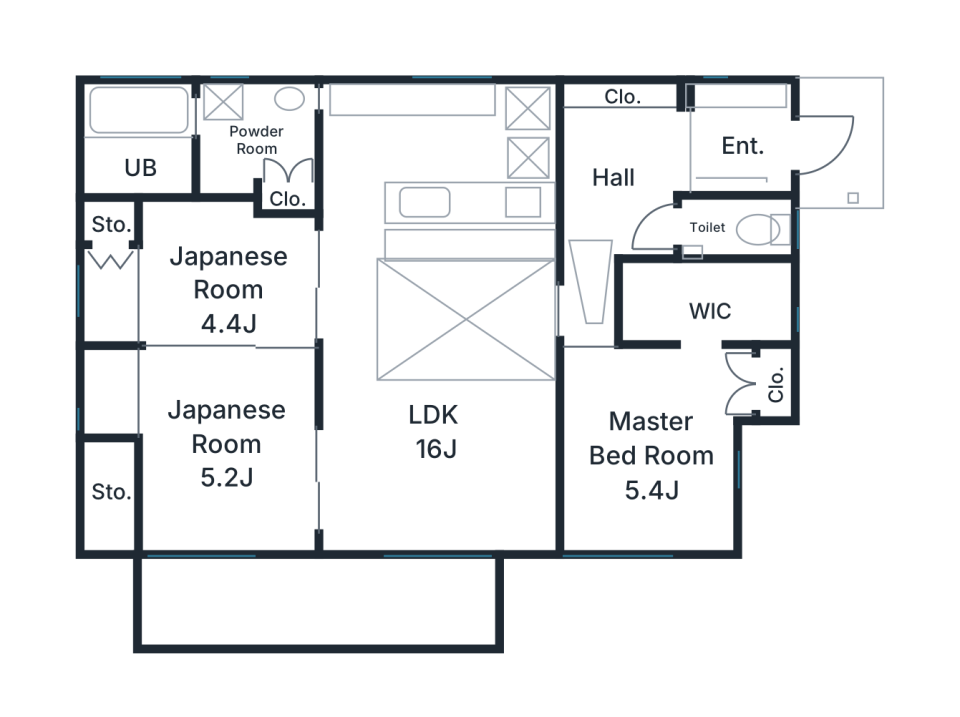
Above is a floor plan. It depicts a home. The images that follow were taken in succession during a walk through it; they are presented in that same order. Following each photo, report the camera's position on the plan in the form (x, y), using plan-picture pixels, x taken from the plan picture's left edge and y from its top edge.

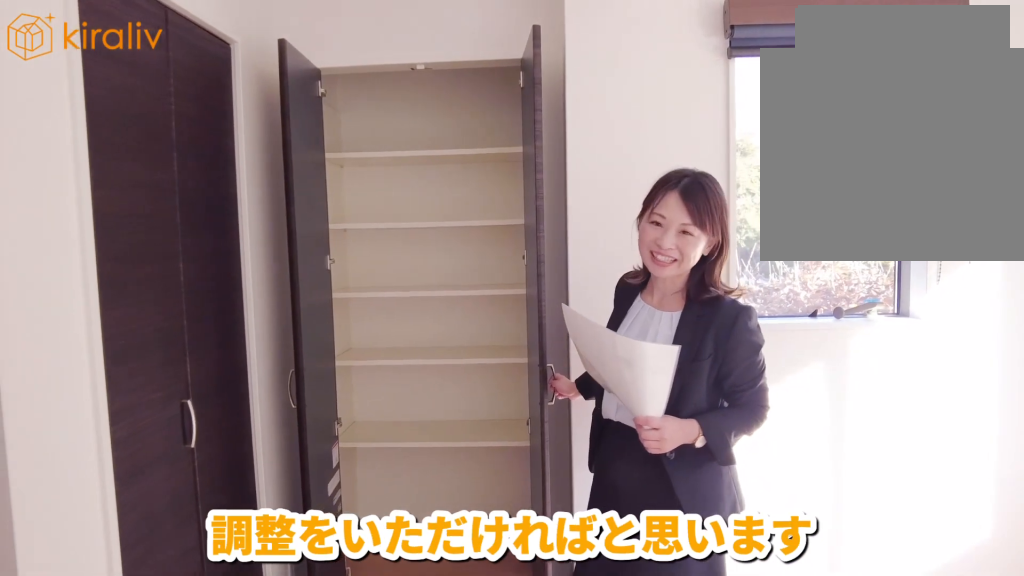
(644, 415)
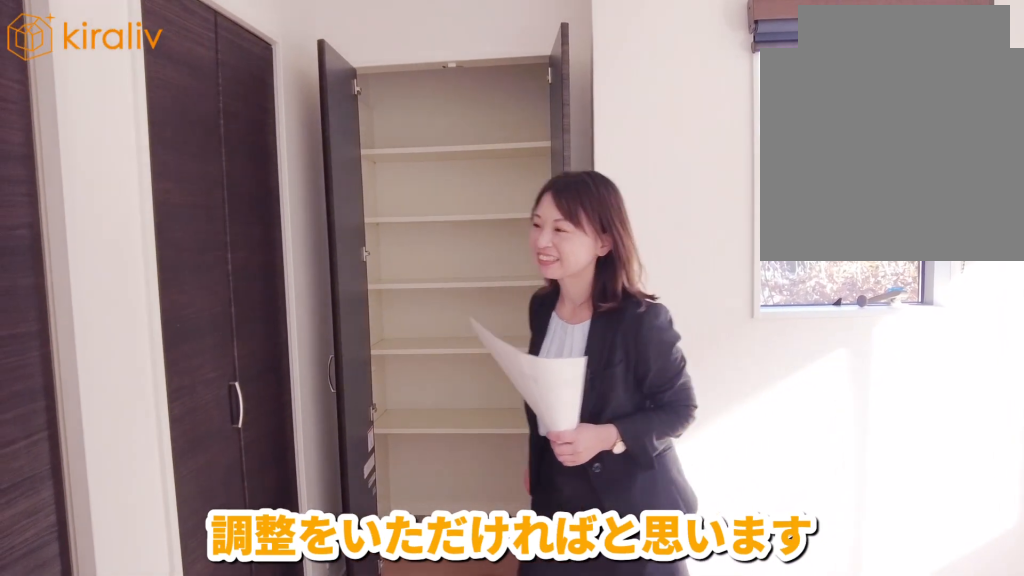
(642, 415)
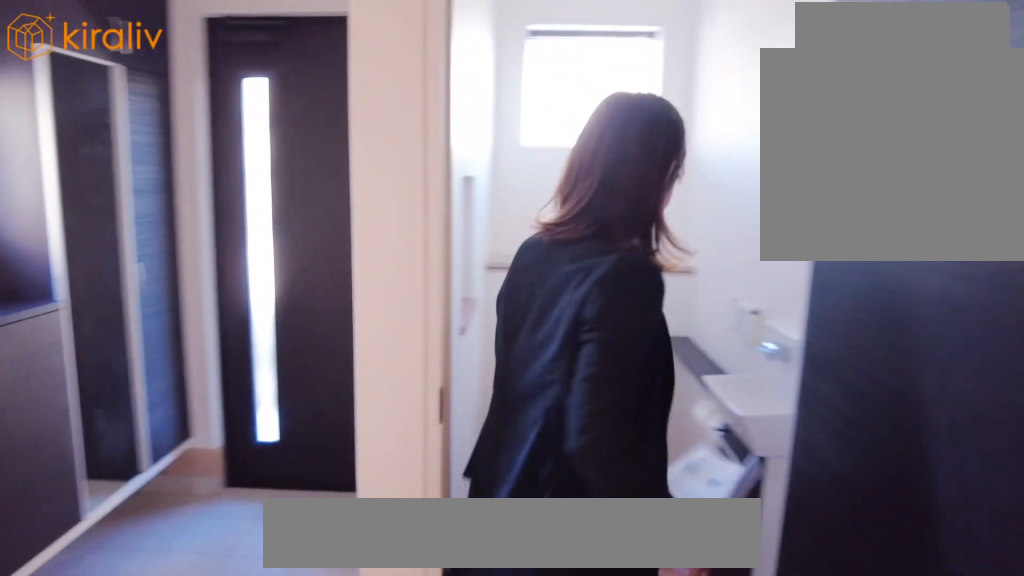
(703, 241)
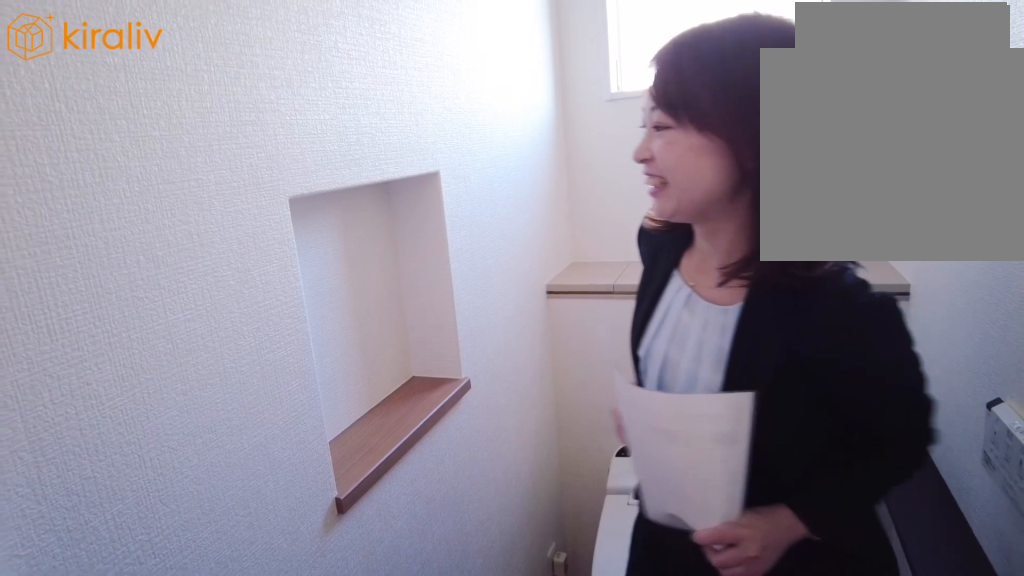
(651, 243)
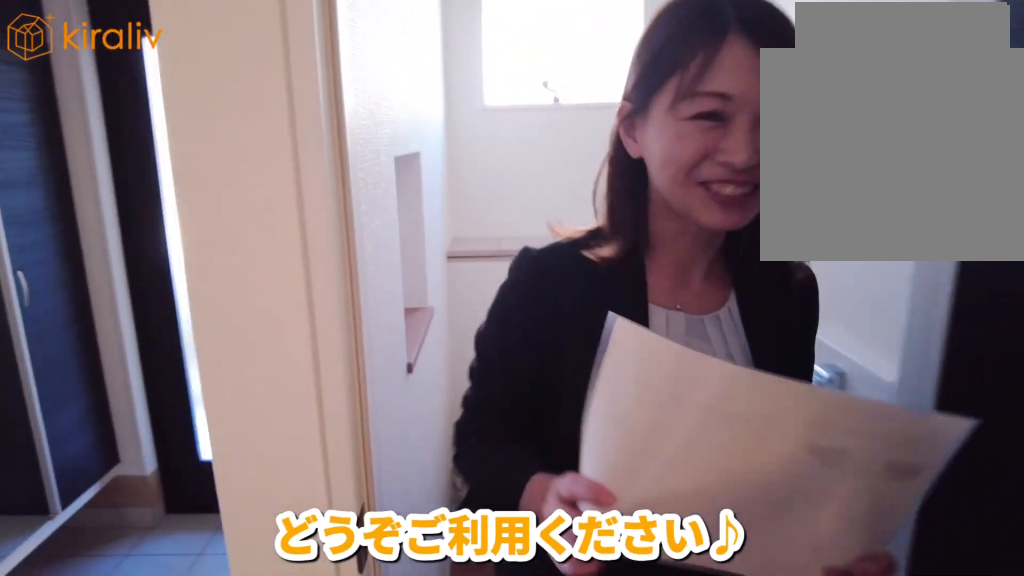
(646, 243)
